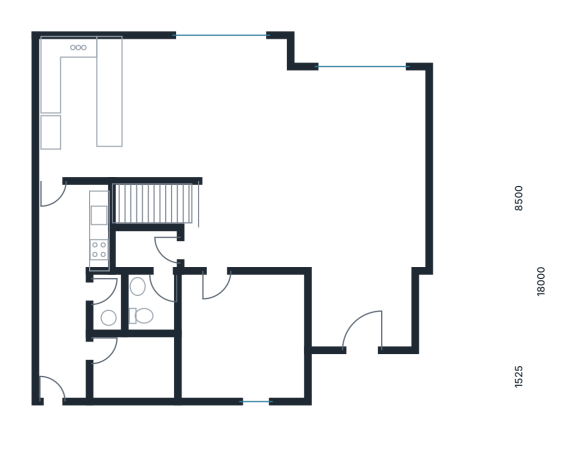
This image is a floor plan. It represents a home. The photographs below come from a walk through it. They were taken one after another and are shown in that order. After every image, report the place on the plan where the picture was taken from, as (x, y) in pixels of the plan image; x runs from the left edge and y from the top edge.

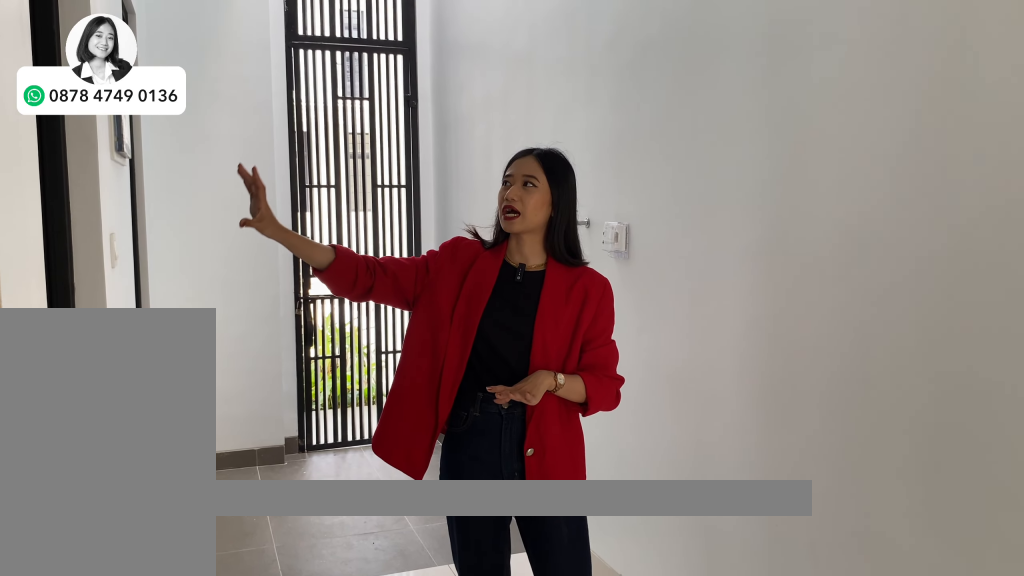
(114, 293)
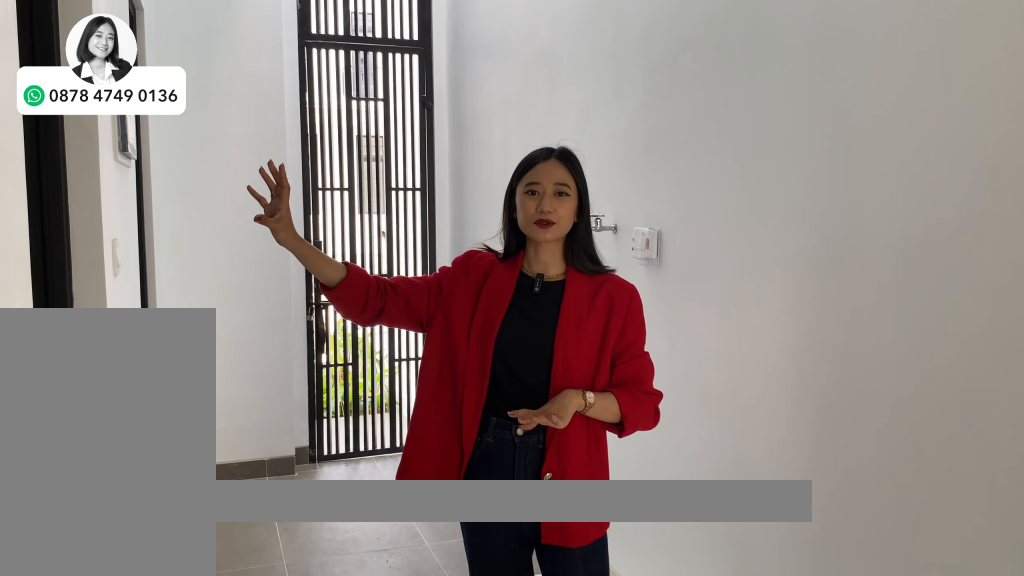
(114, 293)
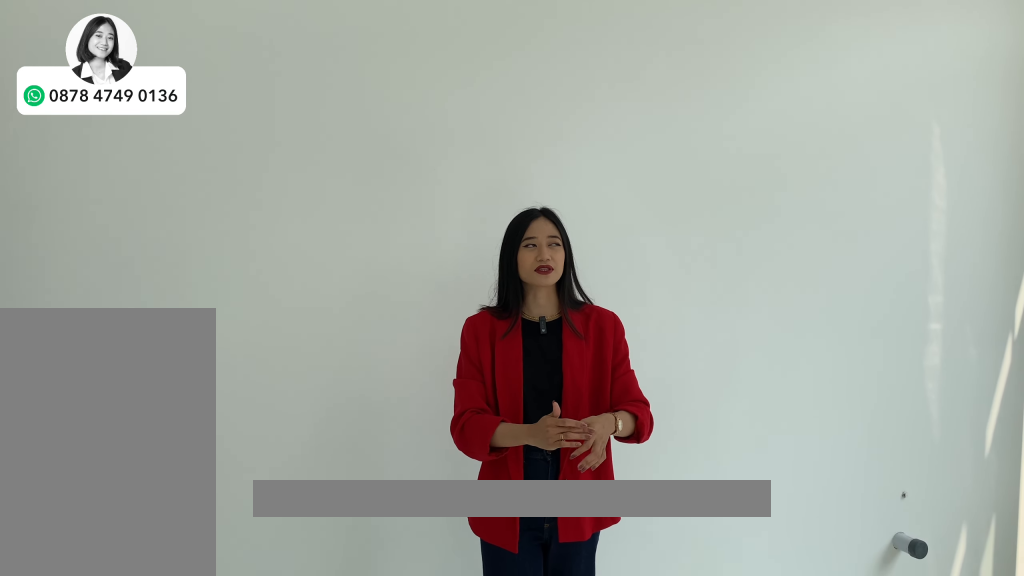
(110, 134)
